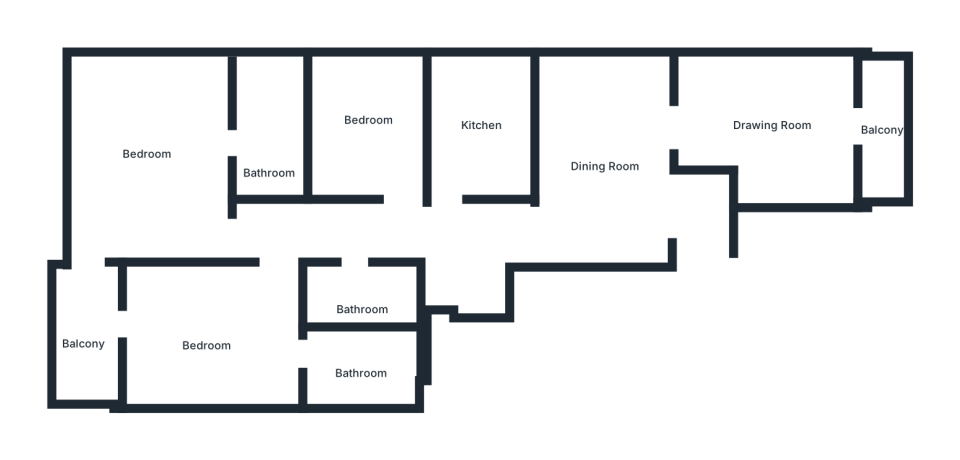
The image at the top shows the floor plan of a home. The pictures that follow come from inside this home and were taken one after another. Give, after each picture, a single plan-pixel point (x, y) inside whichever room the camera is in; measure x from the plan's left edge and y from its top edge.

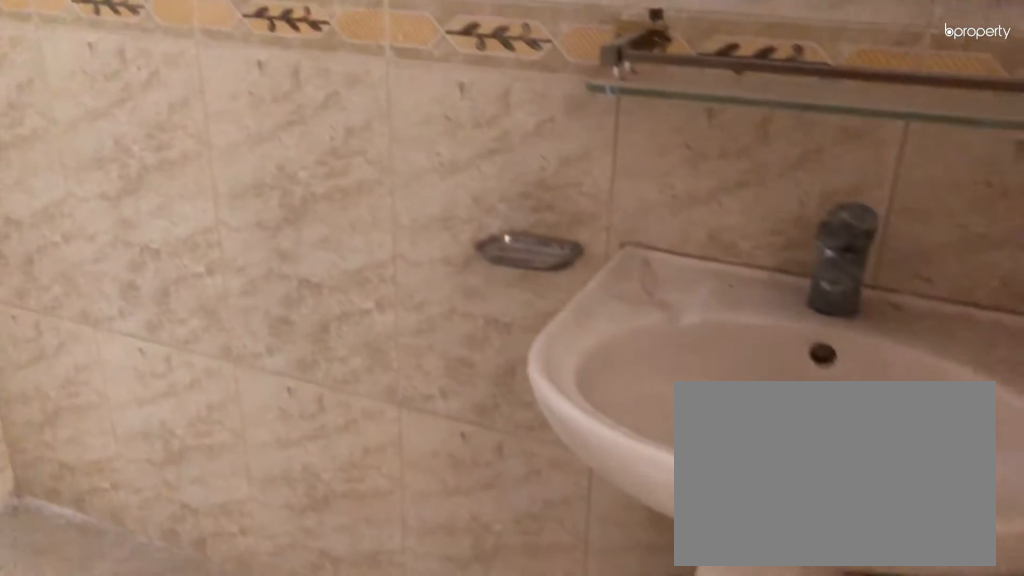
(364, 370)
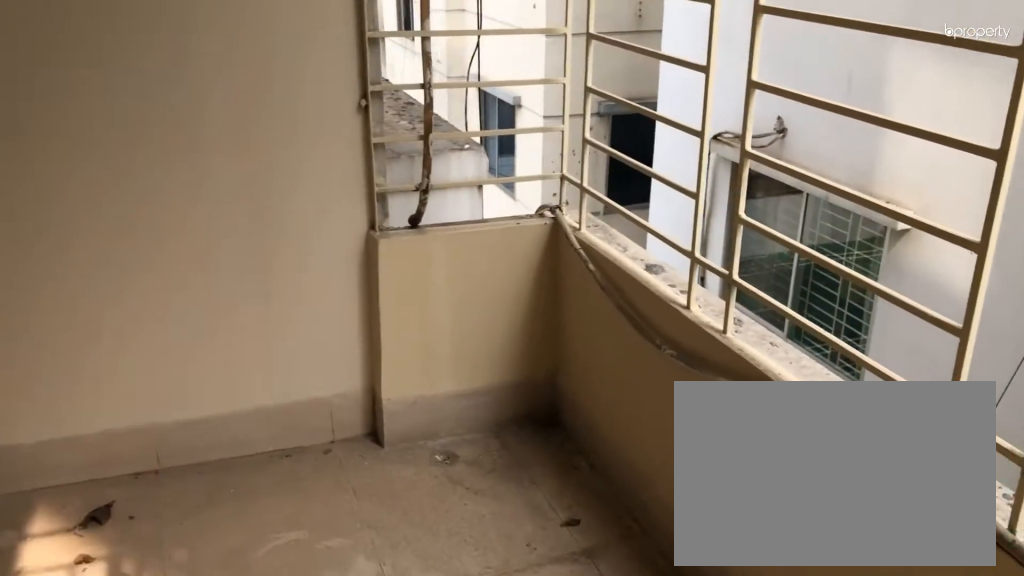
(93, 343)
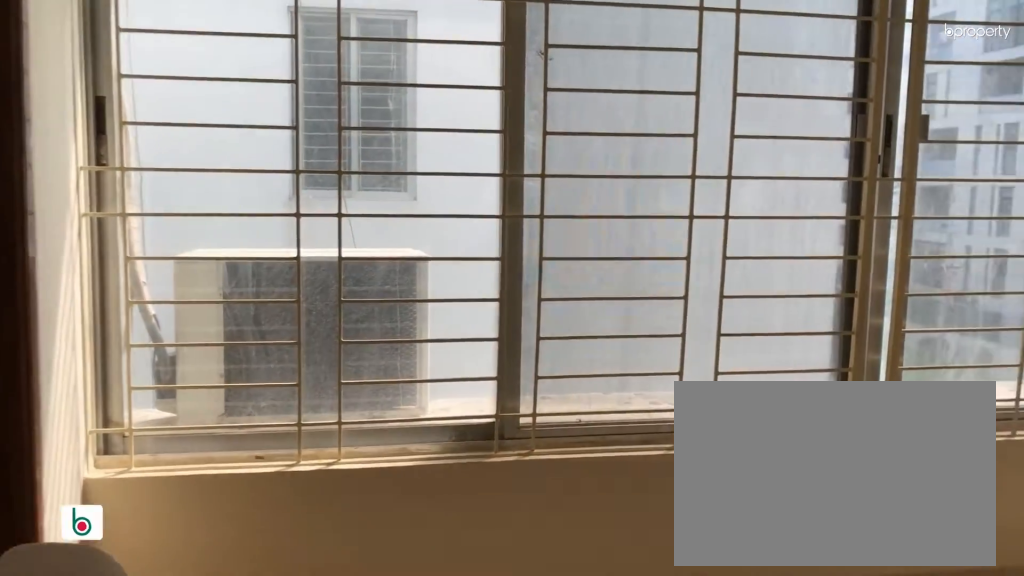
(154, 154)
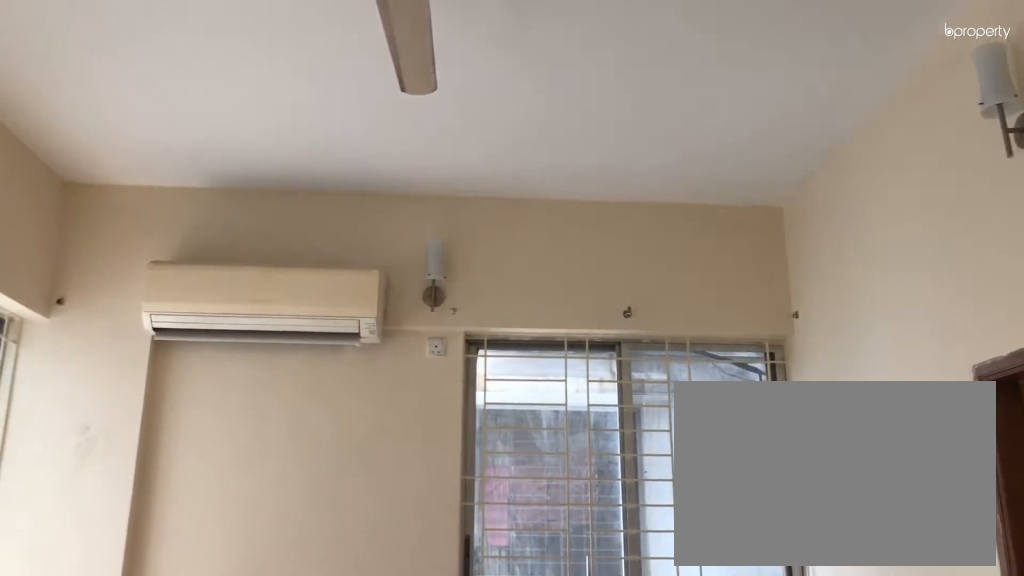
(154, 154)
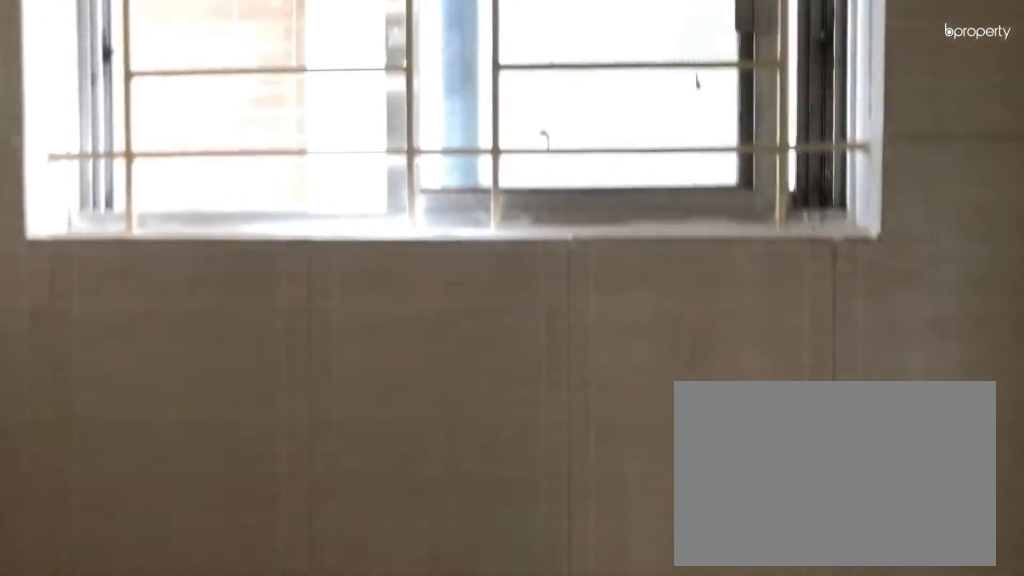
(274, 127)
